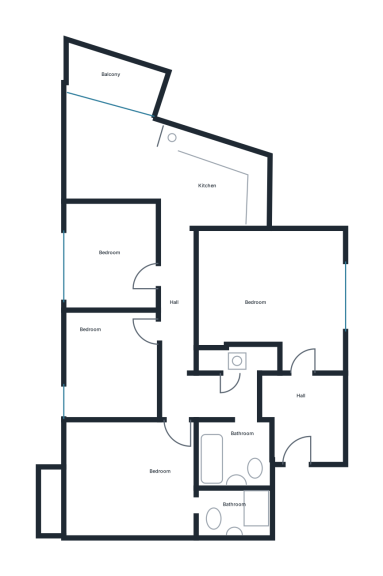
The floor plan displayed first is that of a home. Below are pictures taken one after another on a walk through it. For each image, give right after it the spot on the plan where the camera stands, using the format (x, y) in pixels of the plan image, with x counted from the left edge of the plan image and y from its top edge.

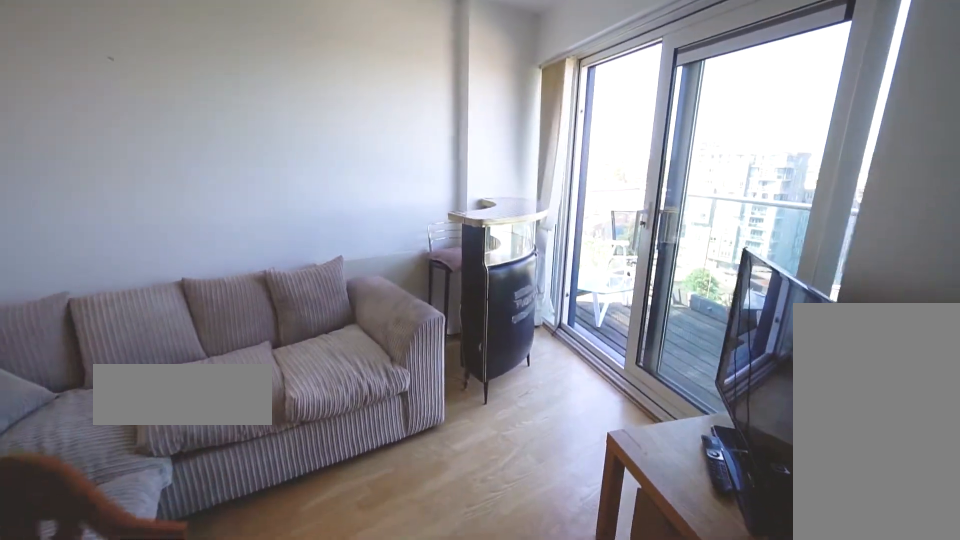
(122, 165)
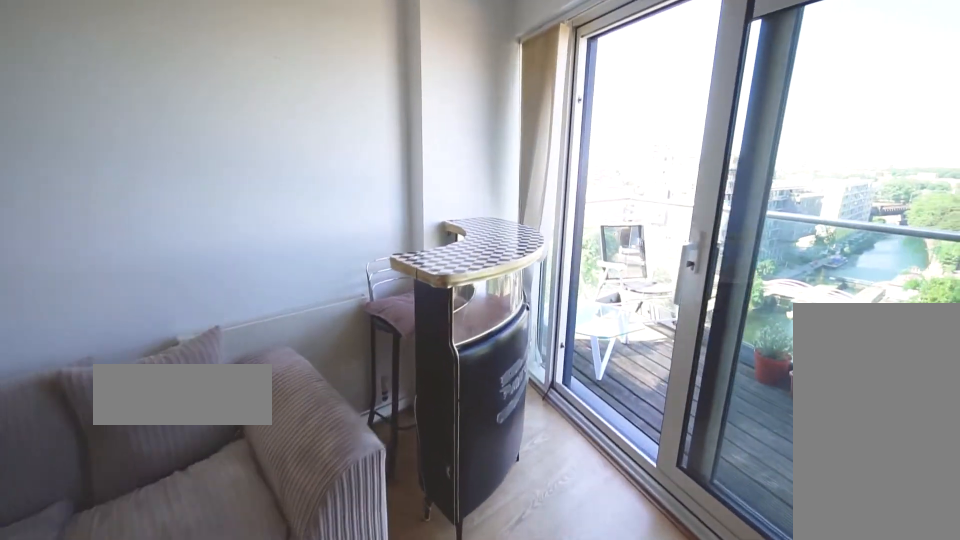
(99, 128)
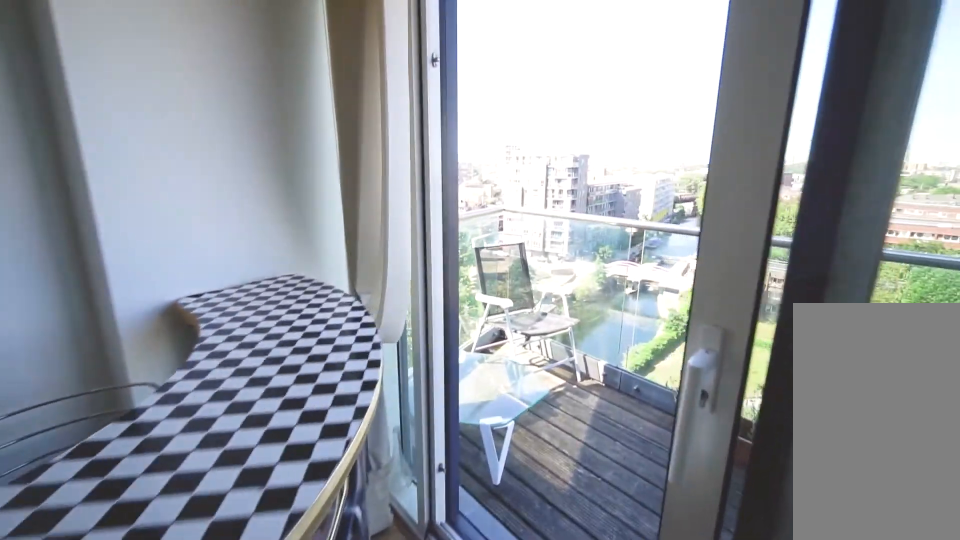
(91, 110)
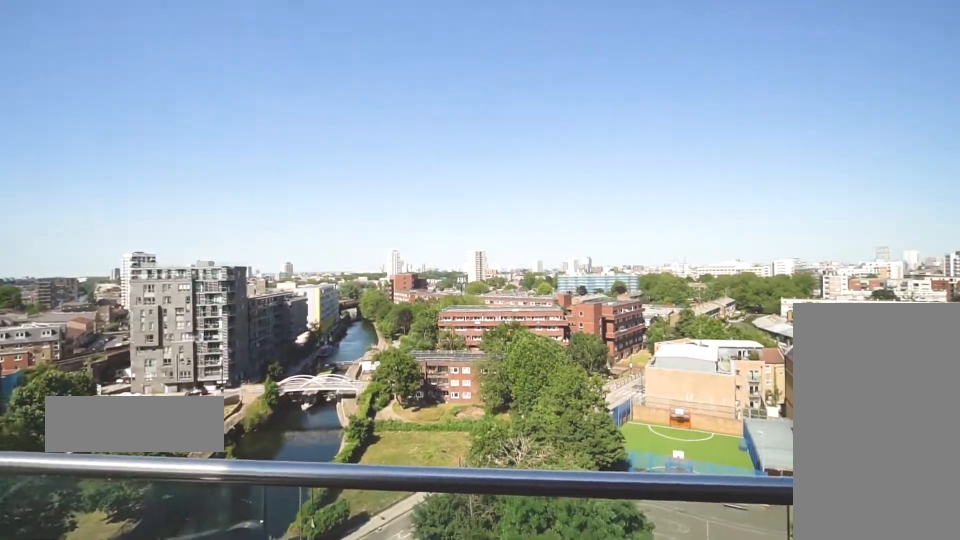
(91, 81)
